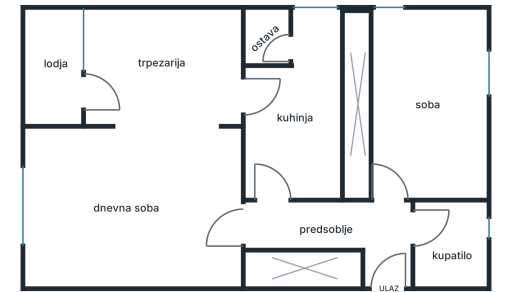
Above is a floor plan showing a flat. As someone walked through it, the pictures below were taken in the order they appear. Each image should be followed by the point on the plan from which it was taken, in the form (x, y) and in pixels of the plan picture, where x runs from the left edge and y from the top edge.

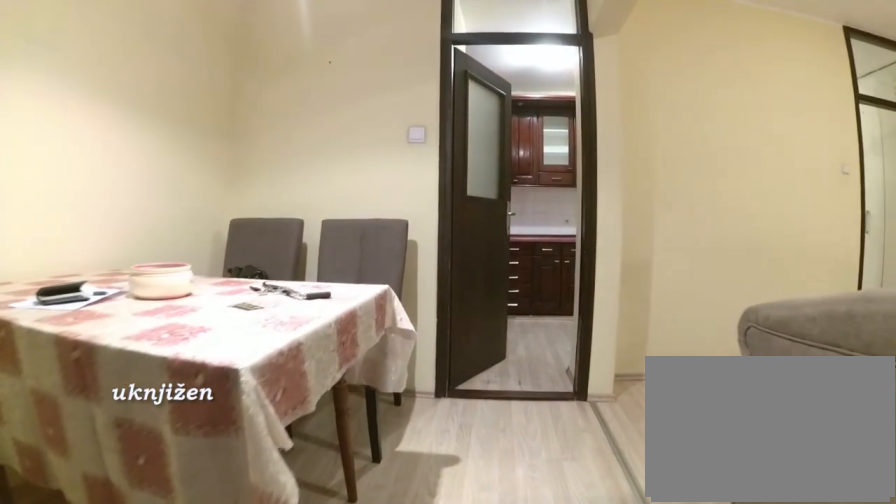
(115, 94)
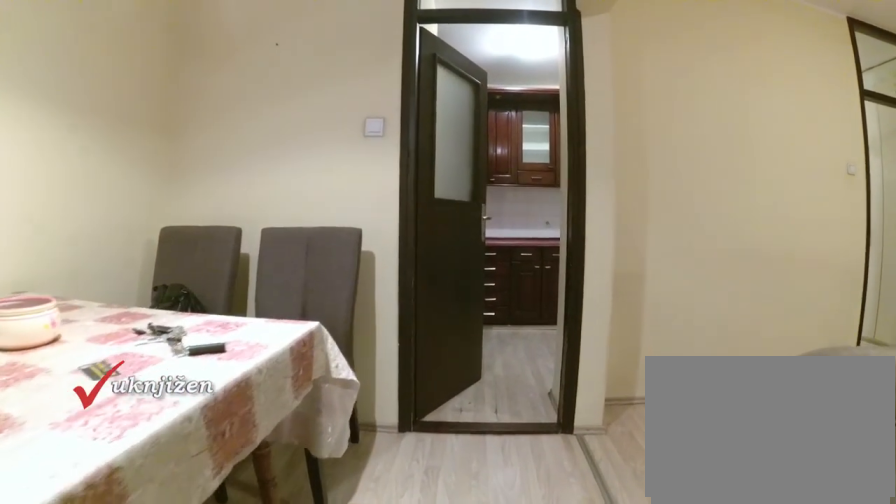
(141, 94)
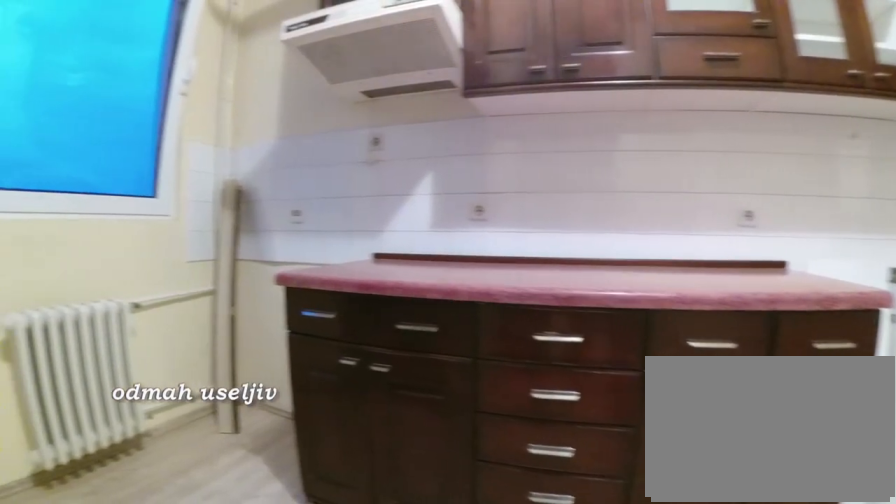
(275, 97)
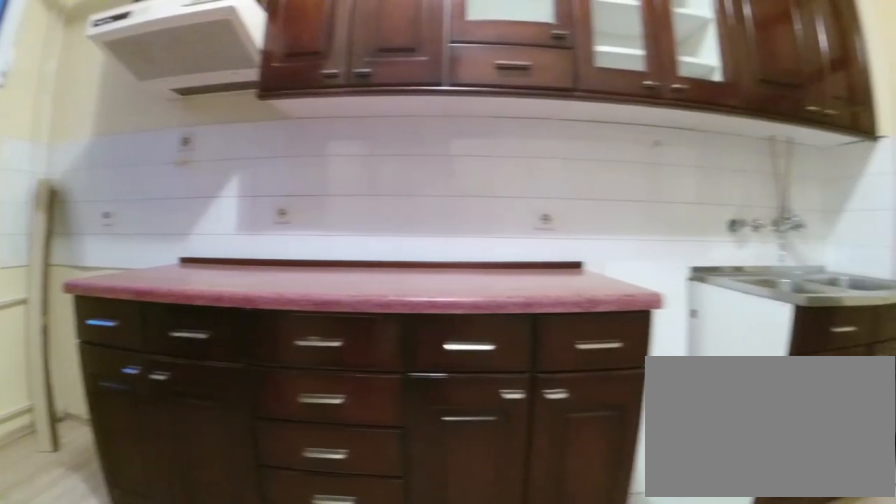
(297, 92)
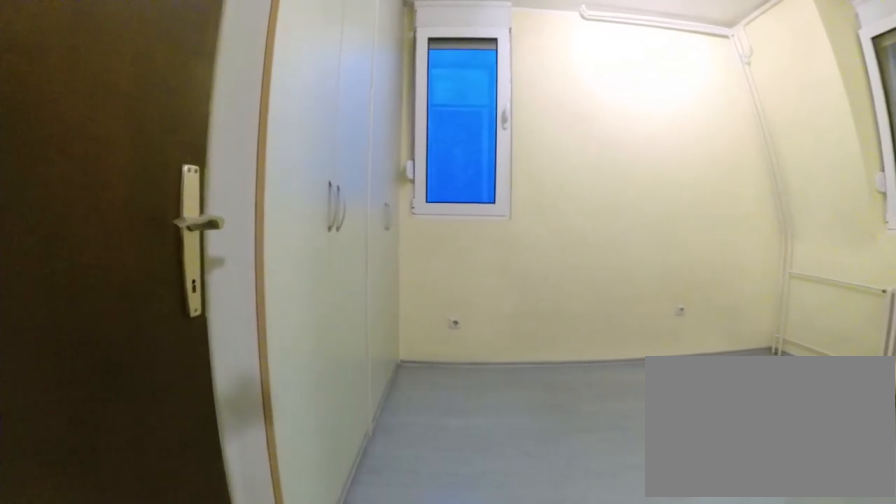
(386, 210)
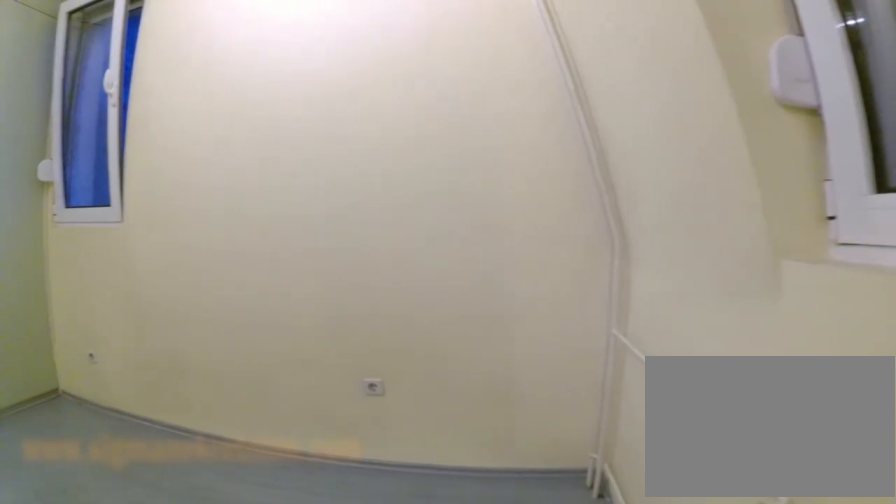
(462, 161)
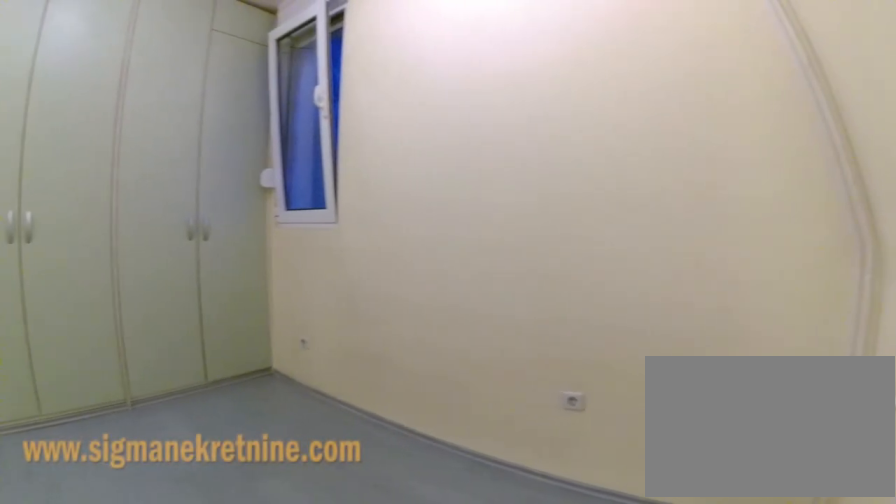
(465, 160)
